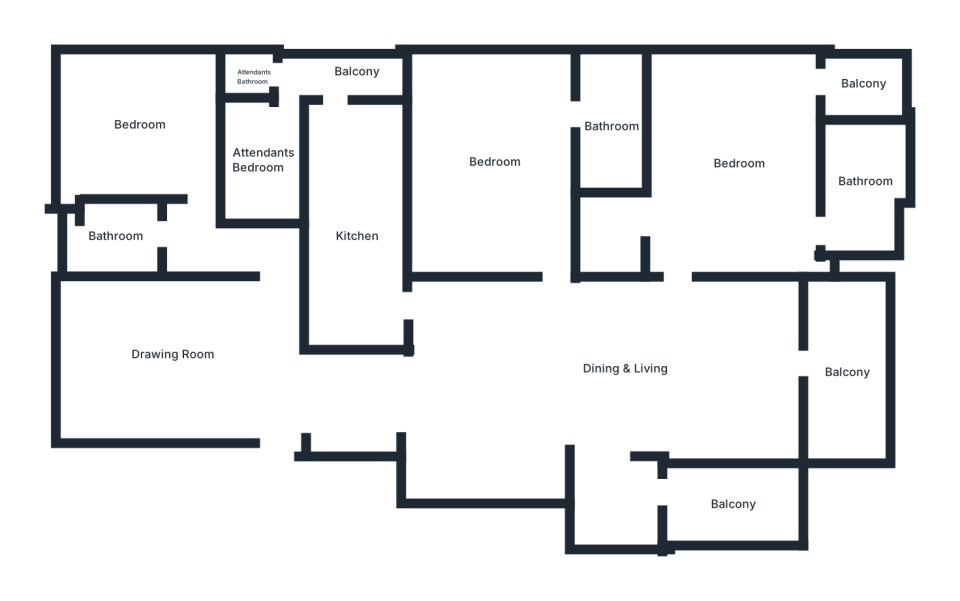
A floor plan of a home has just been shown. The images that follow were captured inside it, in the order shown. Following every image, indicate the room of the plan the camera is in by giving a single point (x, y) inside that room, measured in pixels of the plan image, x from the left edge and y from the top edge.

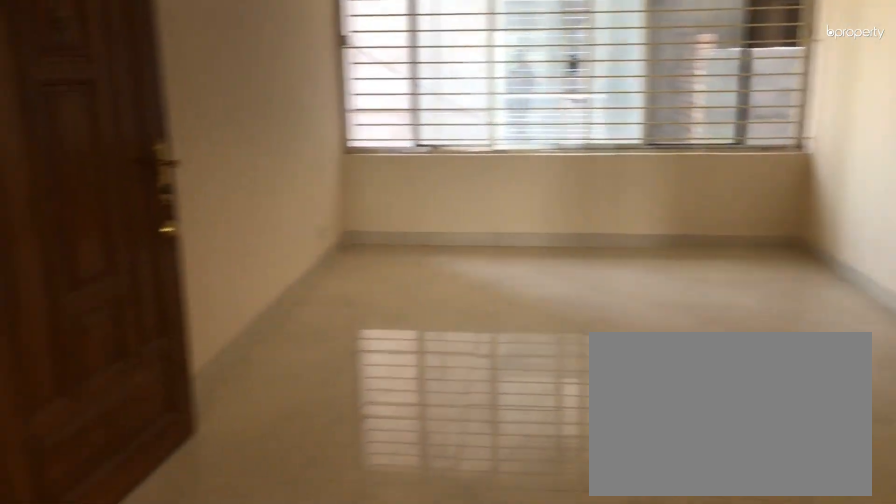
(175, 354)
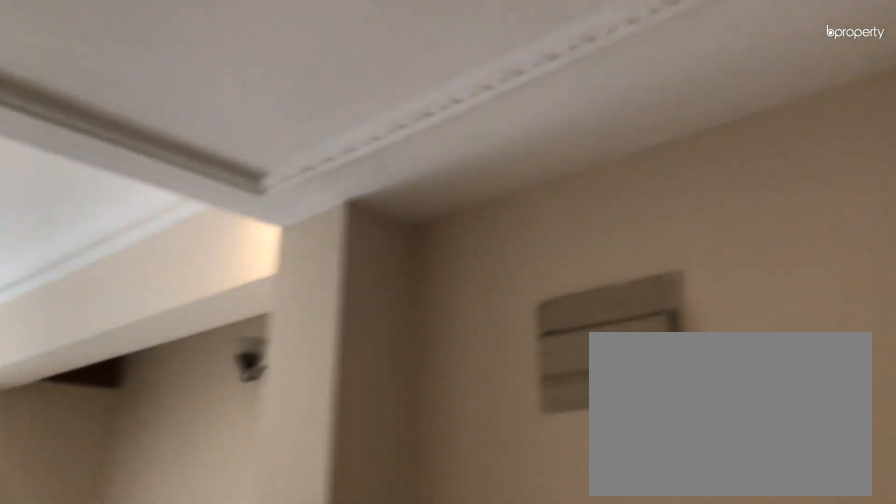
(175, 354)
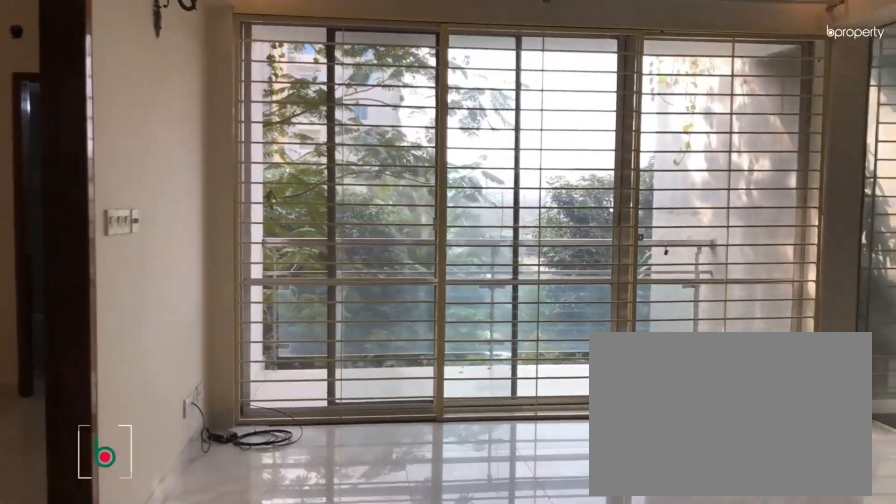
(630, 368)
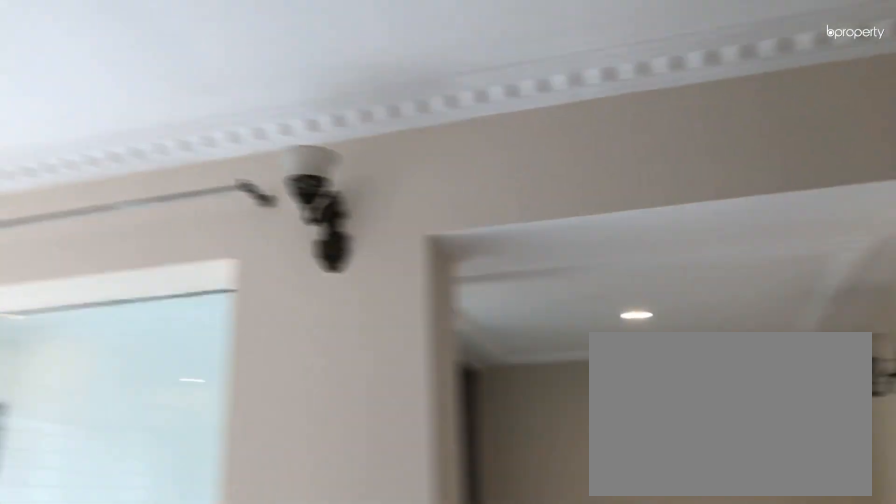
(630, 368)
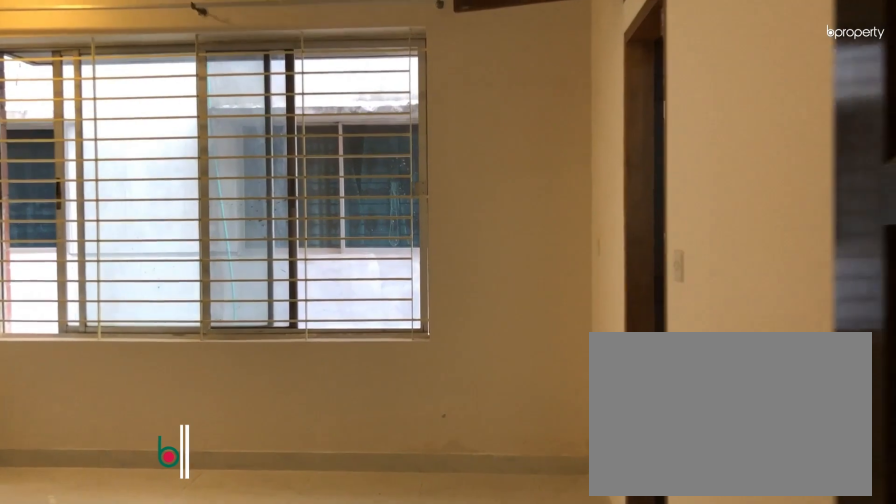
(536, 234)
